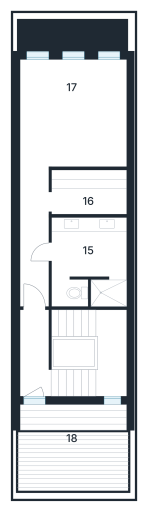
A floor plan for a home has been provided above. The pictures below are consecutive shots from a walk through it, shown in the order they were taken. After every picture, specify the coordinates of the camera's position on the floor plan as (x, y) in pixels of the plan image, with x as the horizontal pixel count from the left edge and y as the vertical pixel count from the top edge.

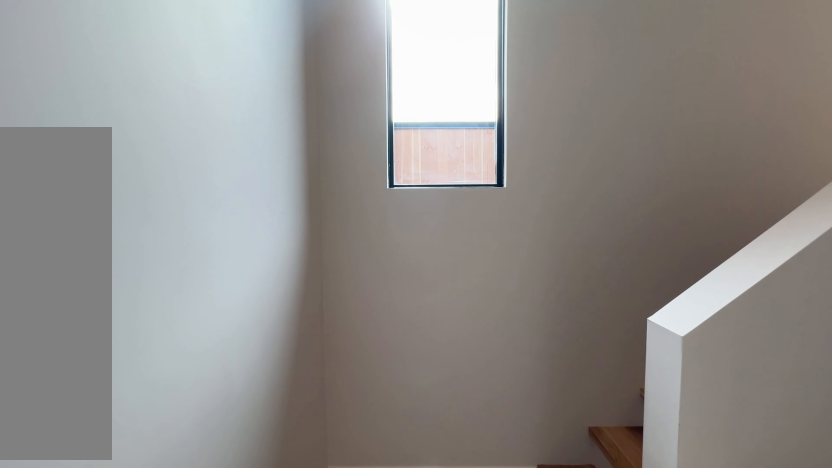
(105, 333)
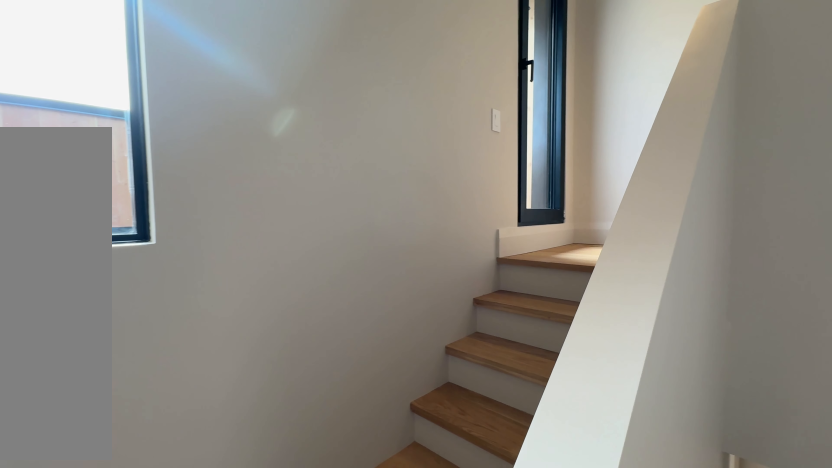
(109, 350)
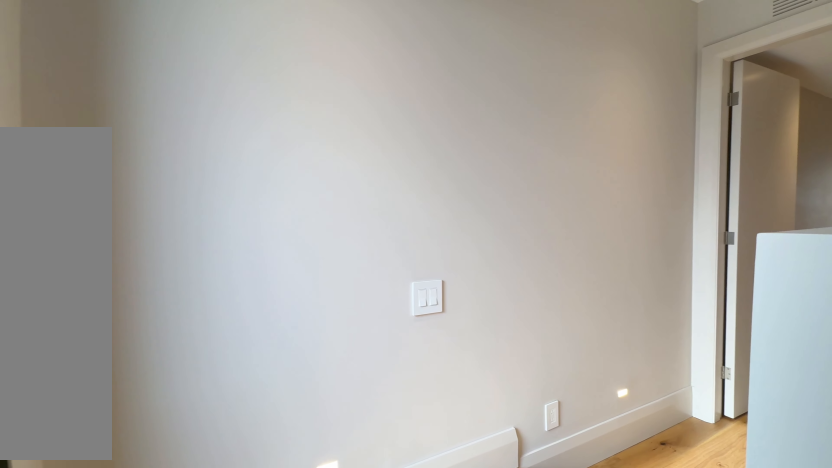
(62, 380)
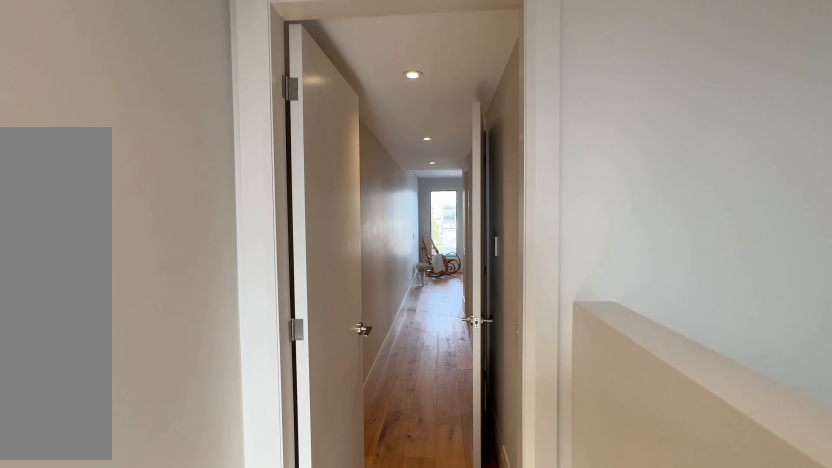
(36, 351)
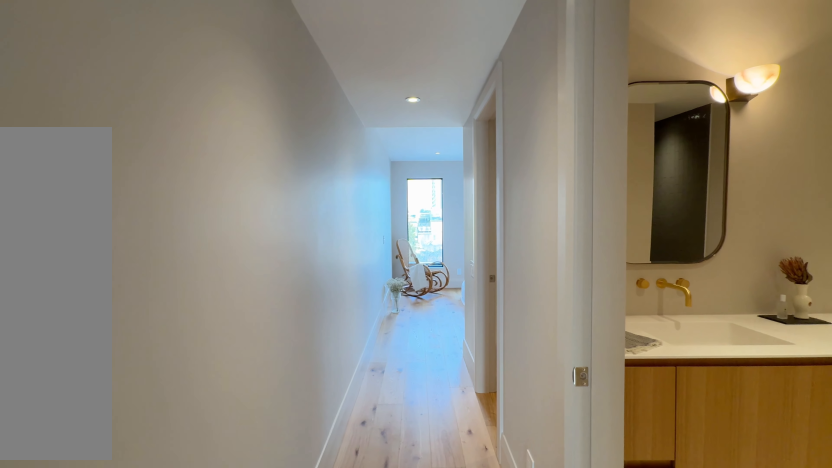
(35, 282)
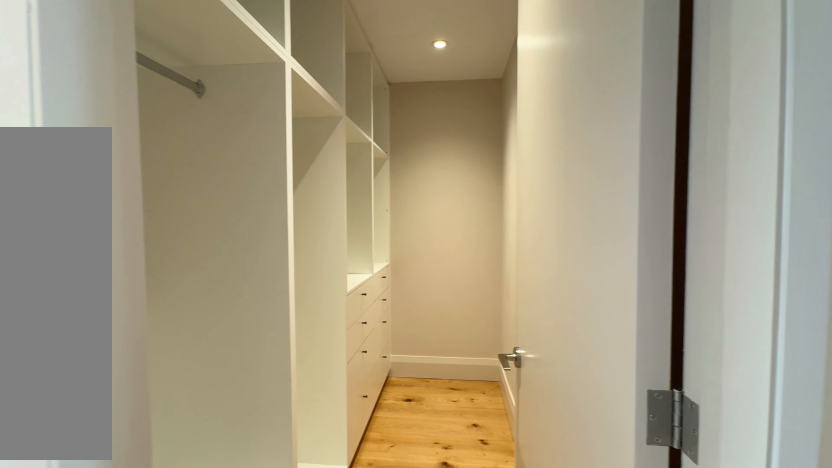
(31, 197)
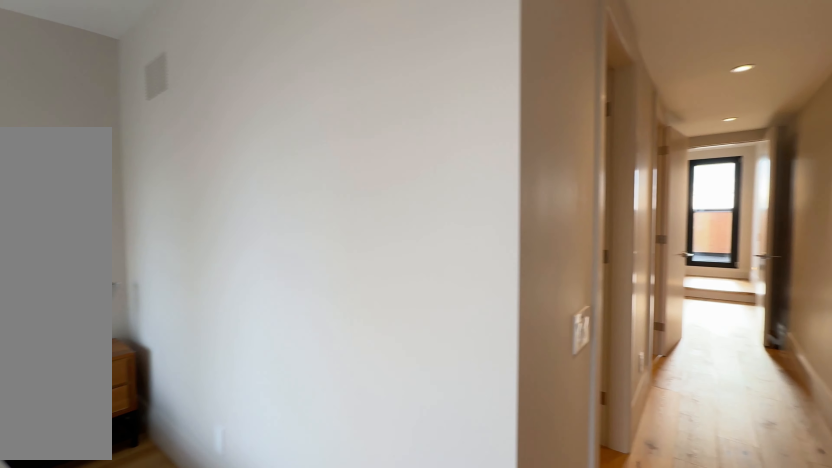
(36, 162)
